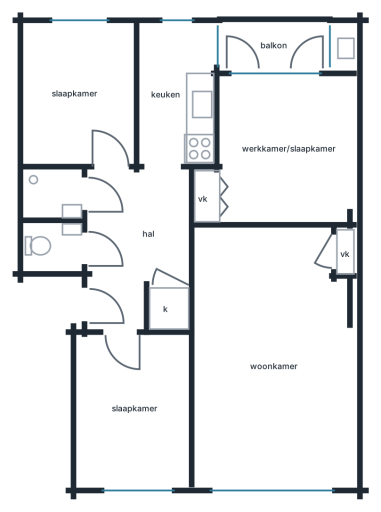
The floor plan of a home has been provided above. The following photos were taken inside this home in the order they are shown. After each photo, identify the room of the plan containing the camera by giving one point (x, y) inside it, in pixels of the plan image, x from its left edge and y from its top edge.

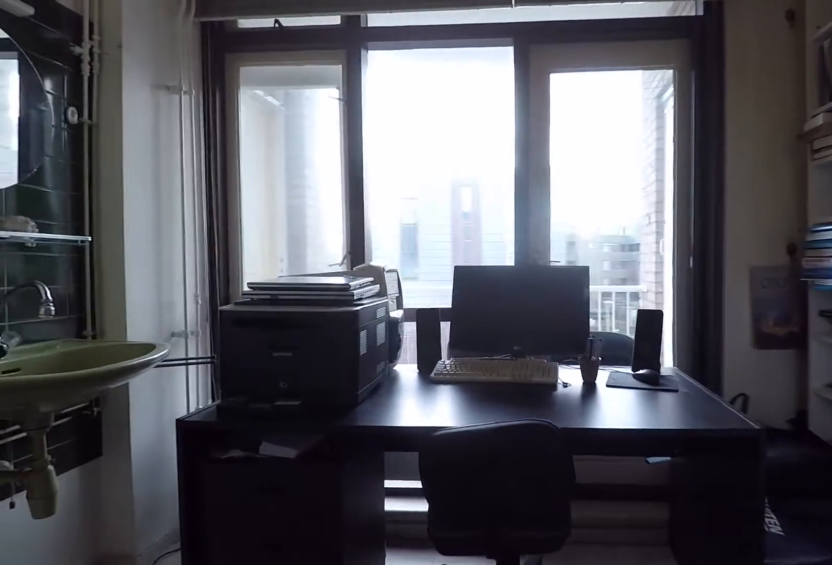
(286, 149)
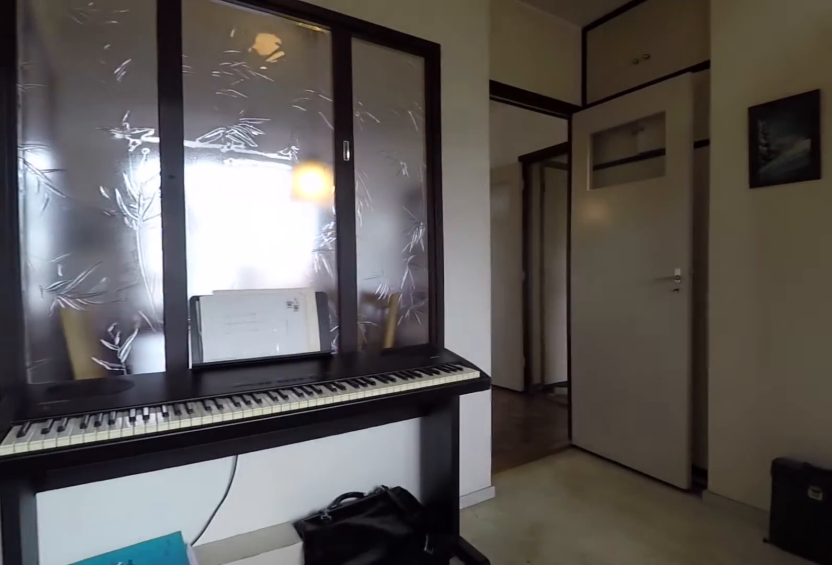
(286, 149)
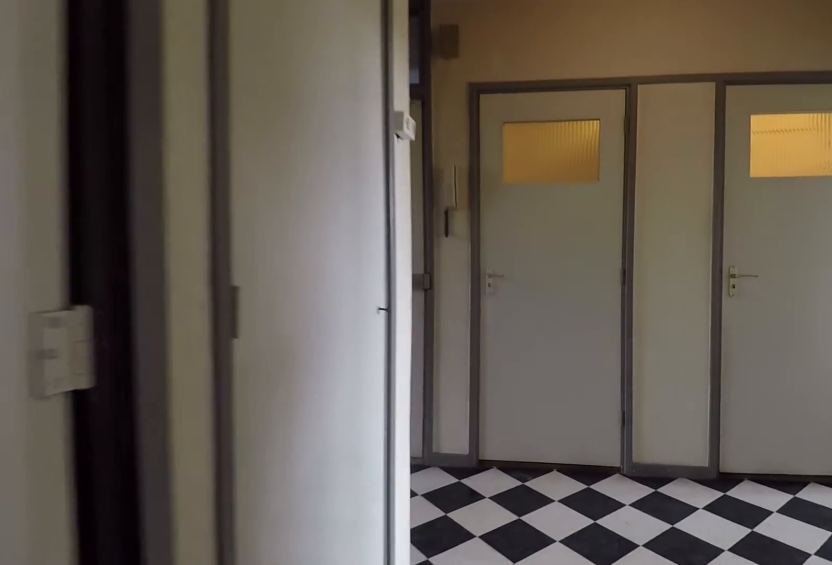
(271, 360)
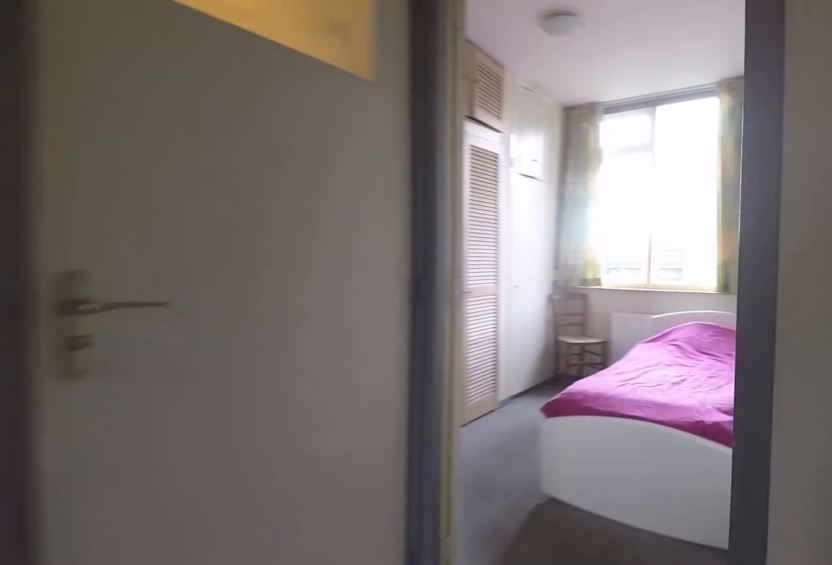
(133, 241)
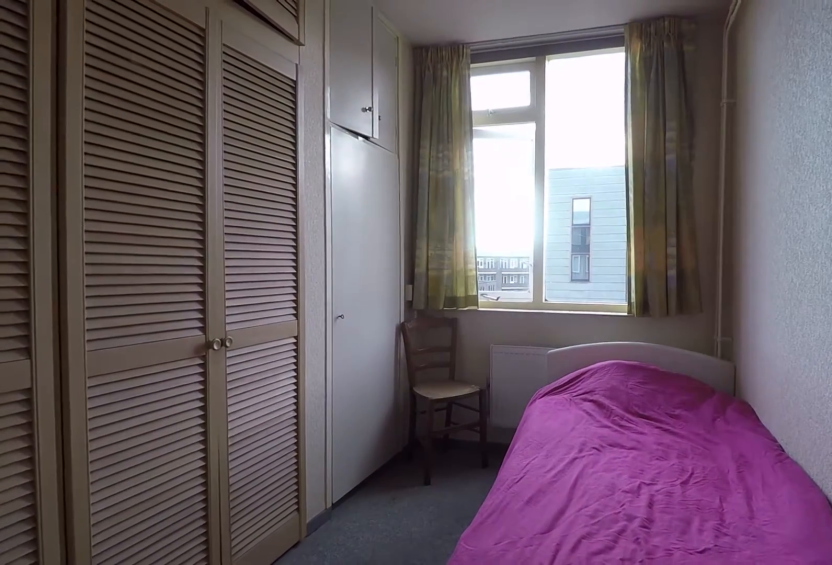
(82, 95)
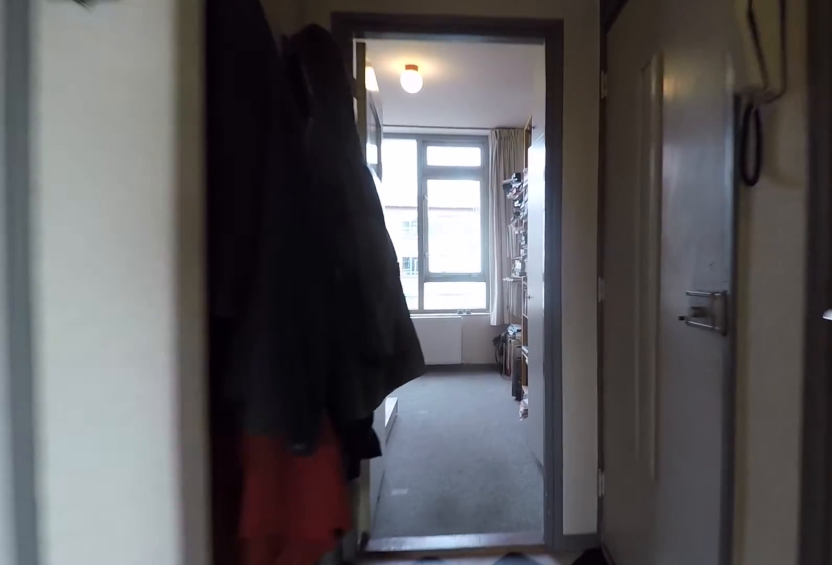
(134, 240)
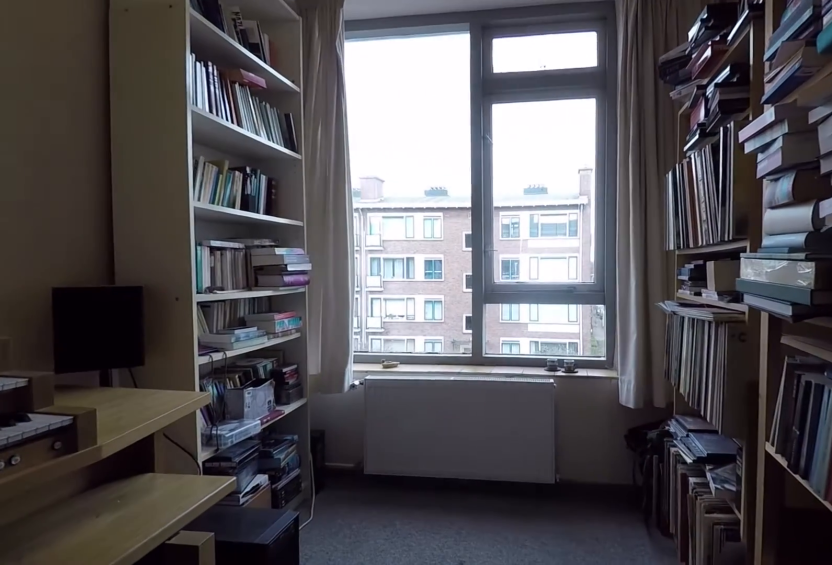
(133, 411)
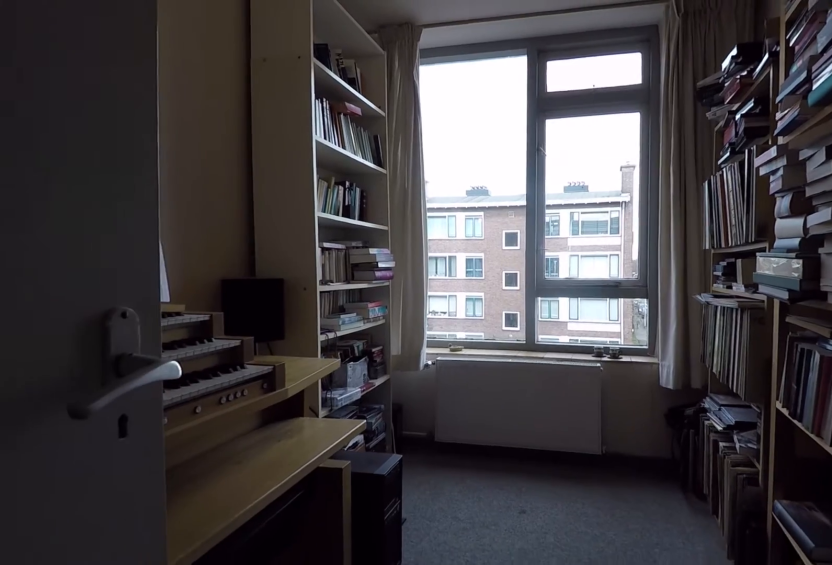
(133, 411)
